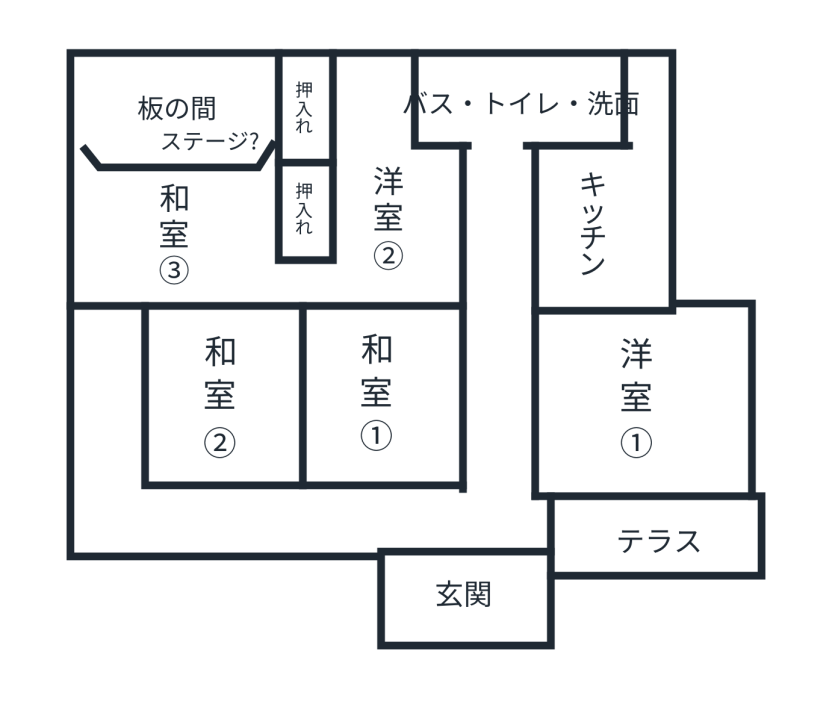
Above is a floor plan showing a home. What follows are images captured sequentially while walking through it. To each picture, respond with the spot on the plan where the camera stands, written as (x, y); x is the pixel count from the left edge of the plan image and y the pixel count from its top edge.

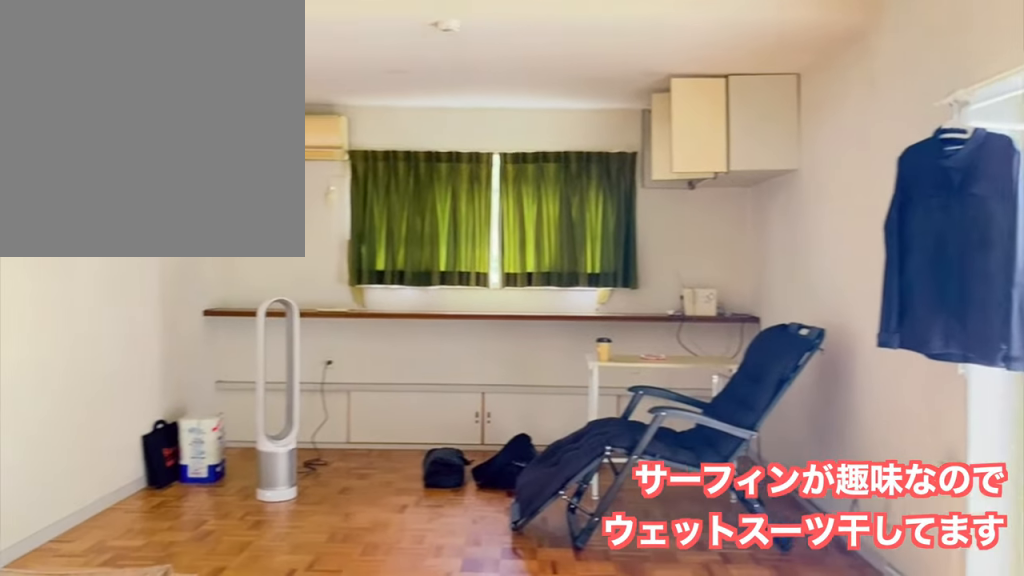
(592, 418)
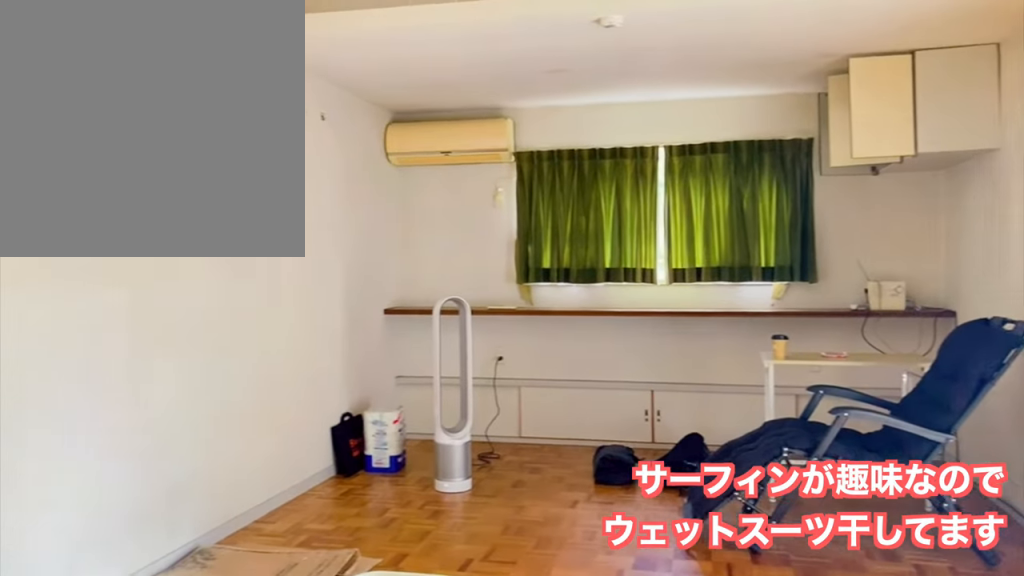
(596, 426)
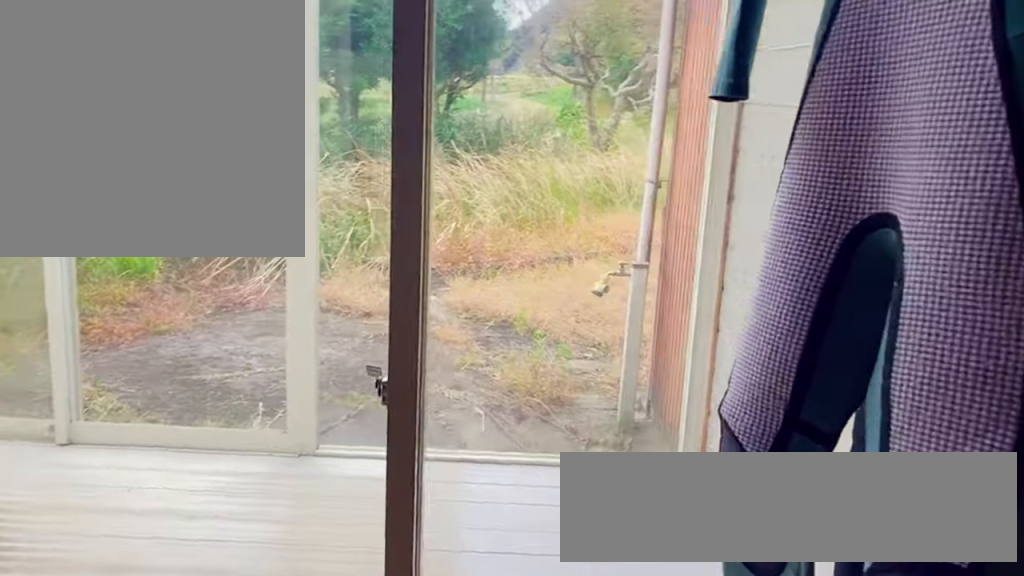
(625, 492)
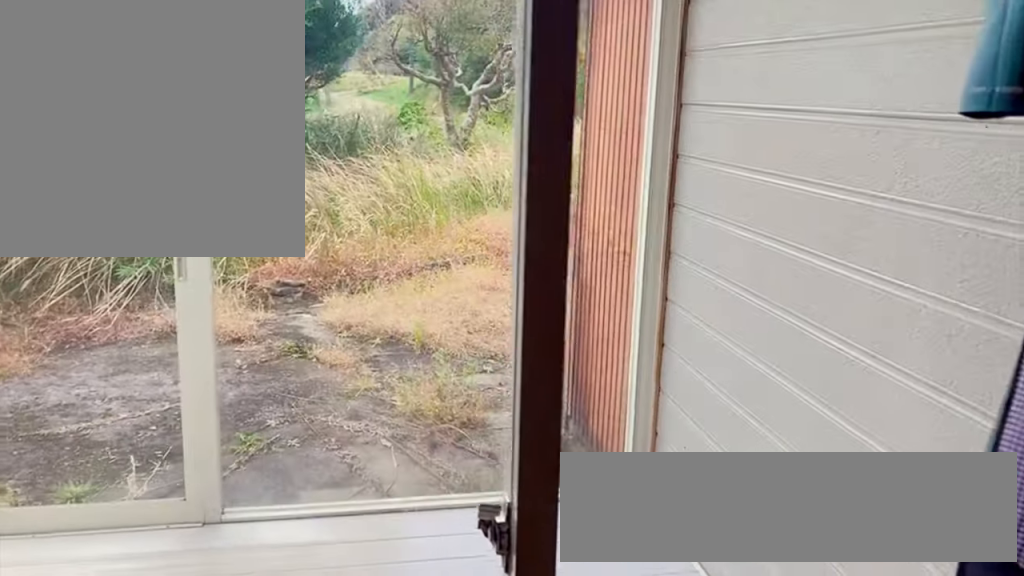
(625, 490)
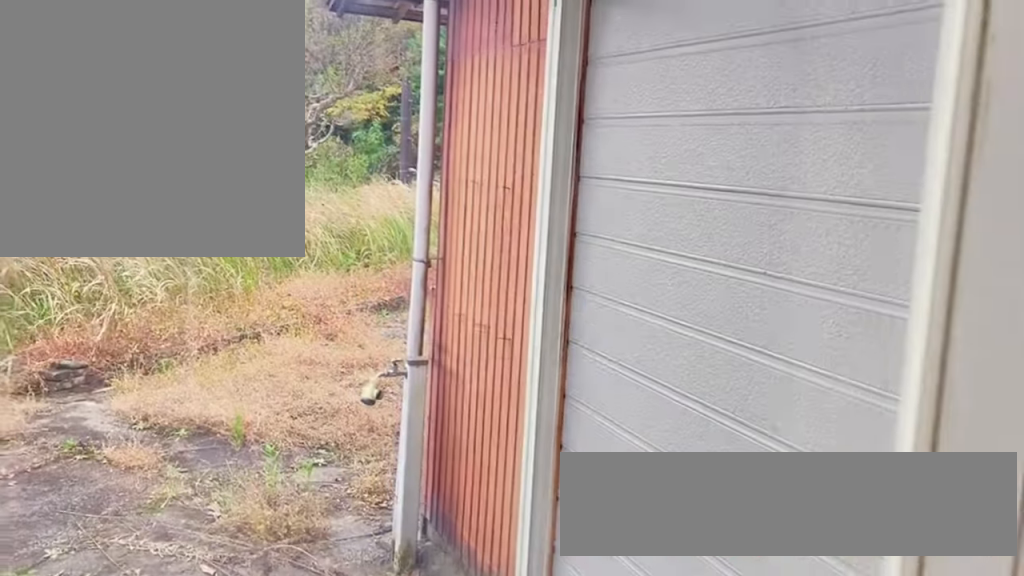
(625, 484)
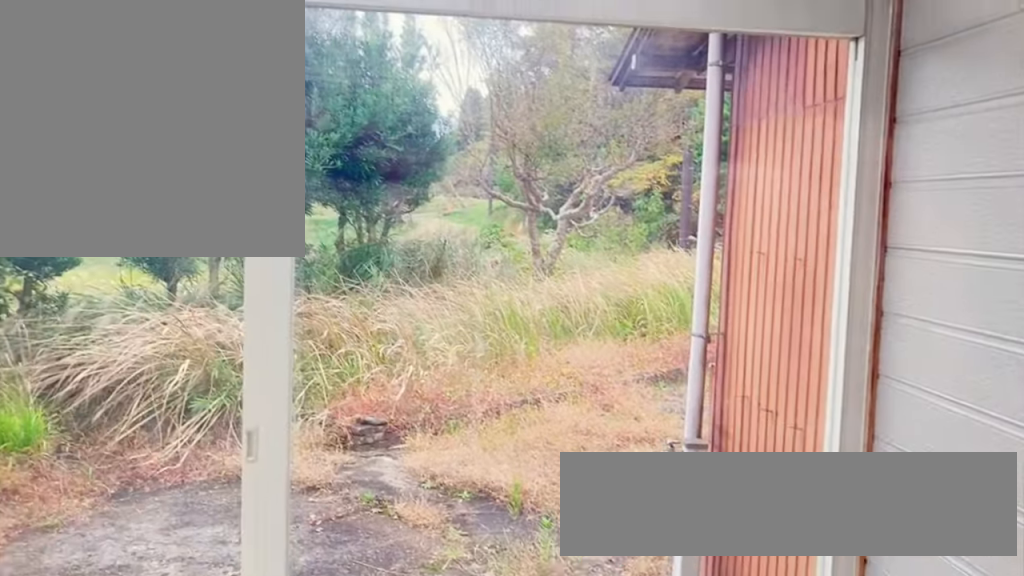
(624, 475)
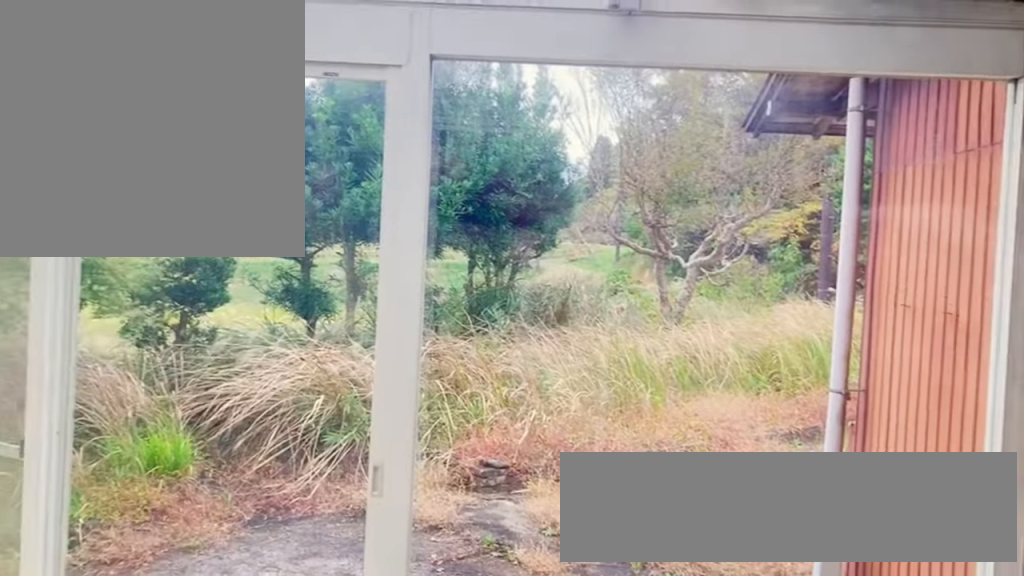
(622, 472)
